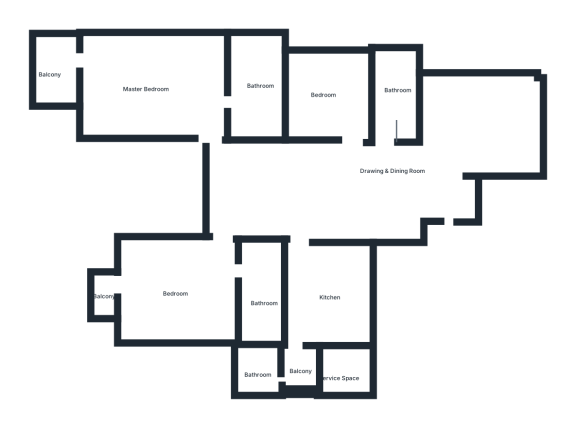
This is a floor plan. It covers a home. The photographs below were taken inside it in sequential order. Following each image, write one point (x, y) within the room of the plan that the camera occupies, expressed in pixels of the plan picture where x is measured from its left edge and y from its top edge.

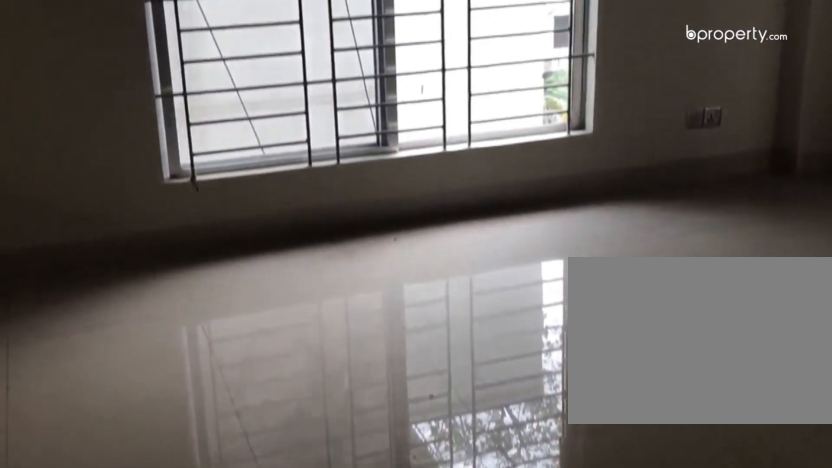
(475, 126)
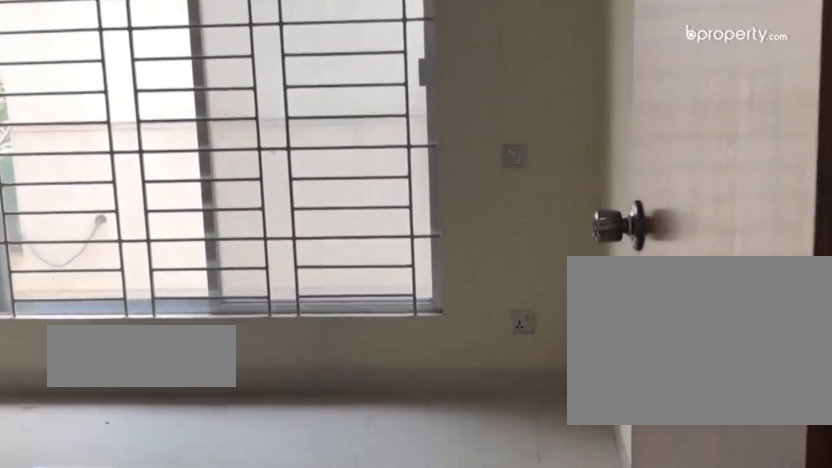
(336, 98)
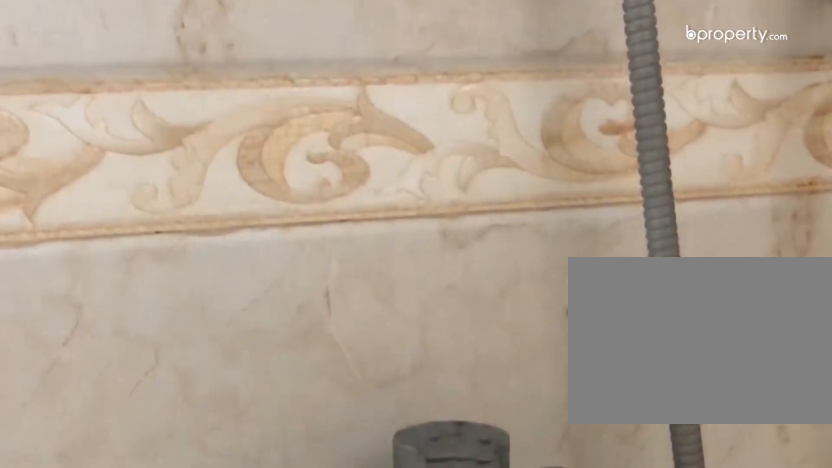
(255, 91)
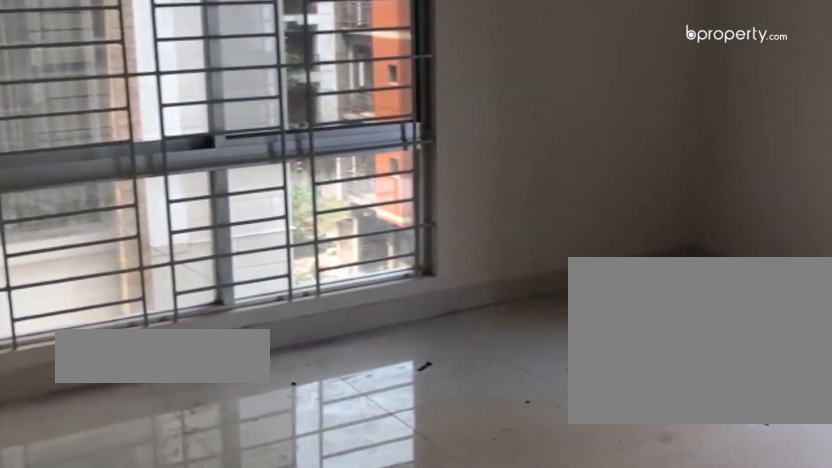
(190, 295)
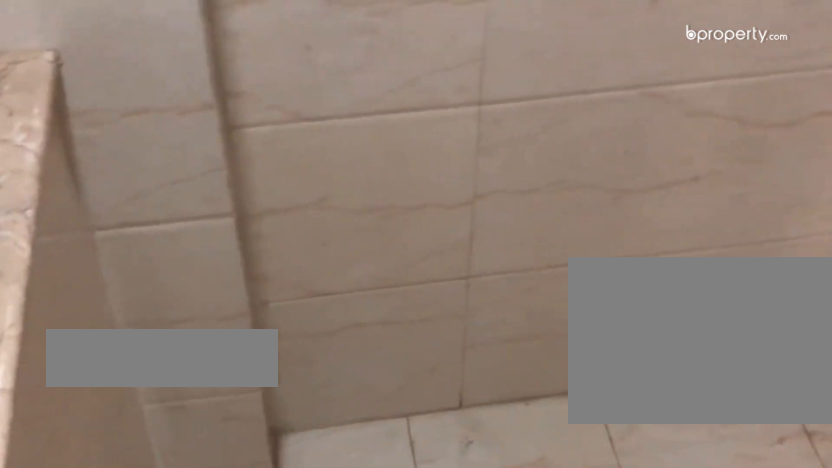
(260, 283)
